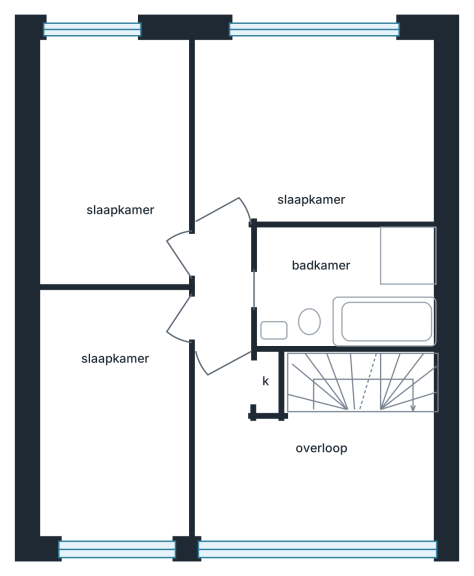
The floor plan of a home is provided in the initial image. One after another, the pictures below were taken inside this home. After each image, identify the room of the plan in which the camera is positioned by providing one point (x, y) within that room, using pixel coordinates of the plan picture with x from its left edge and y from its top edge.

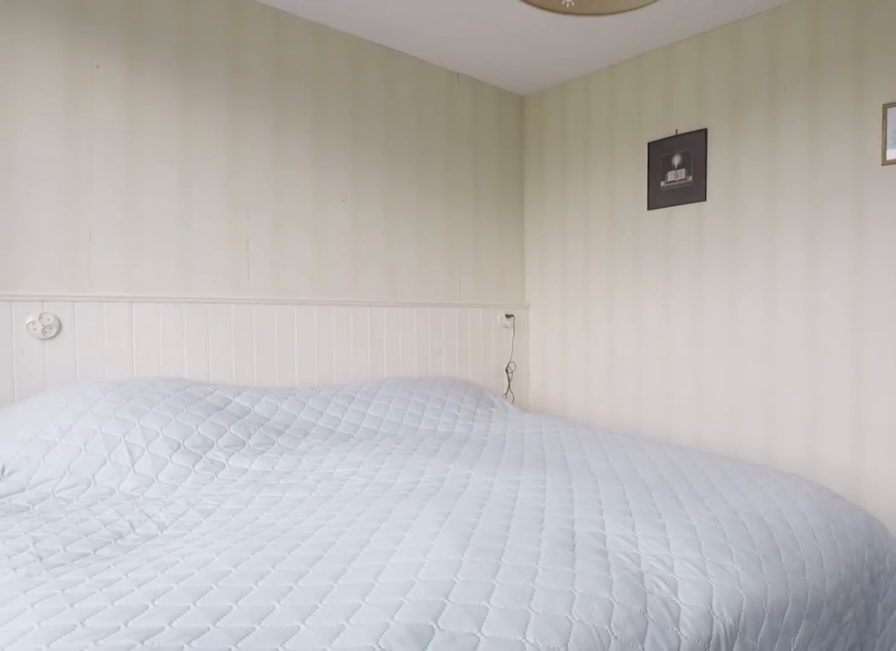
(322, 136)
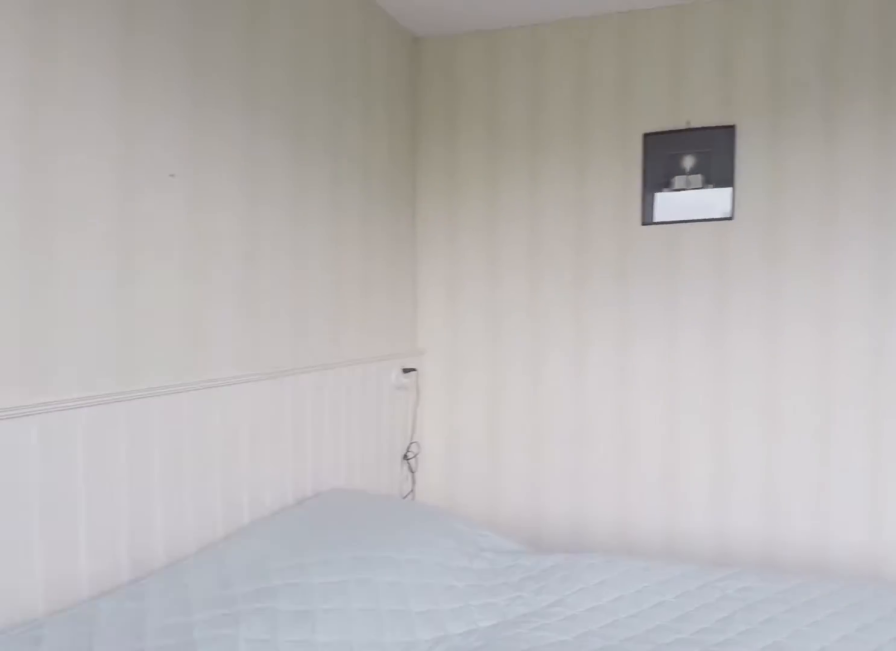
(322, 136)
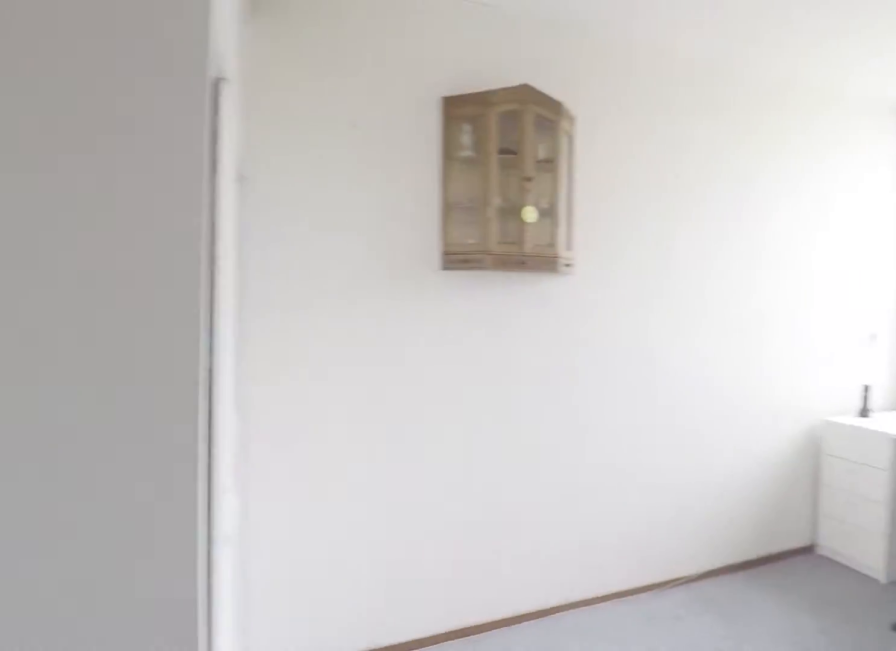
(107, 165)
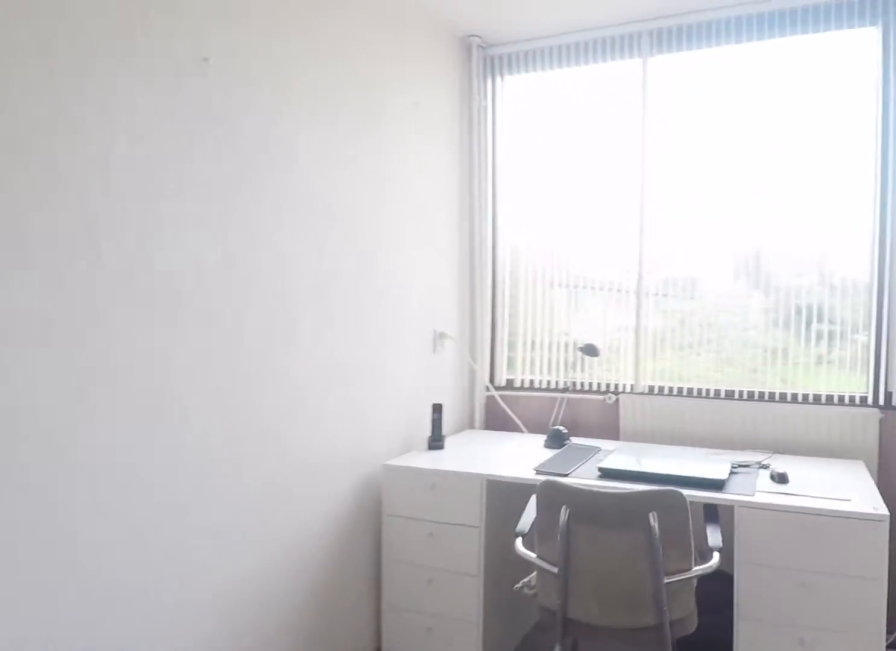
(107, 165)
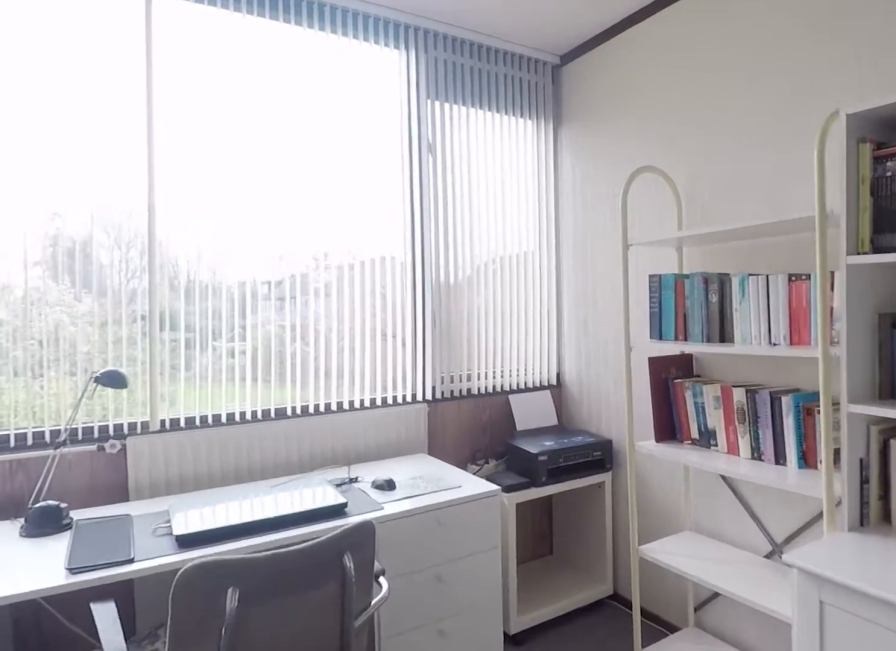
(107, 165)
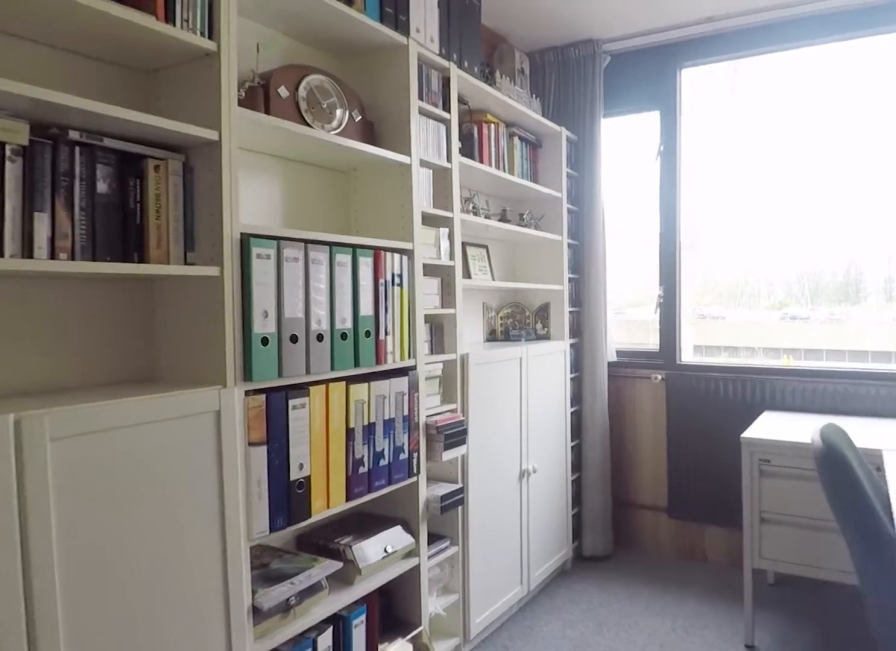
(118, 398)
